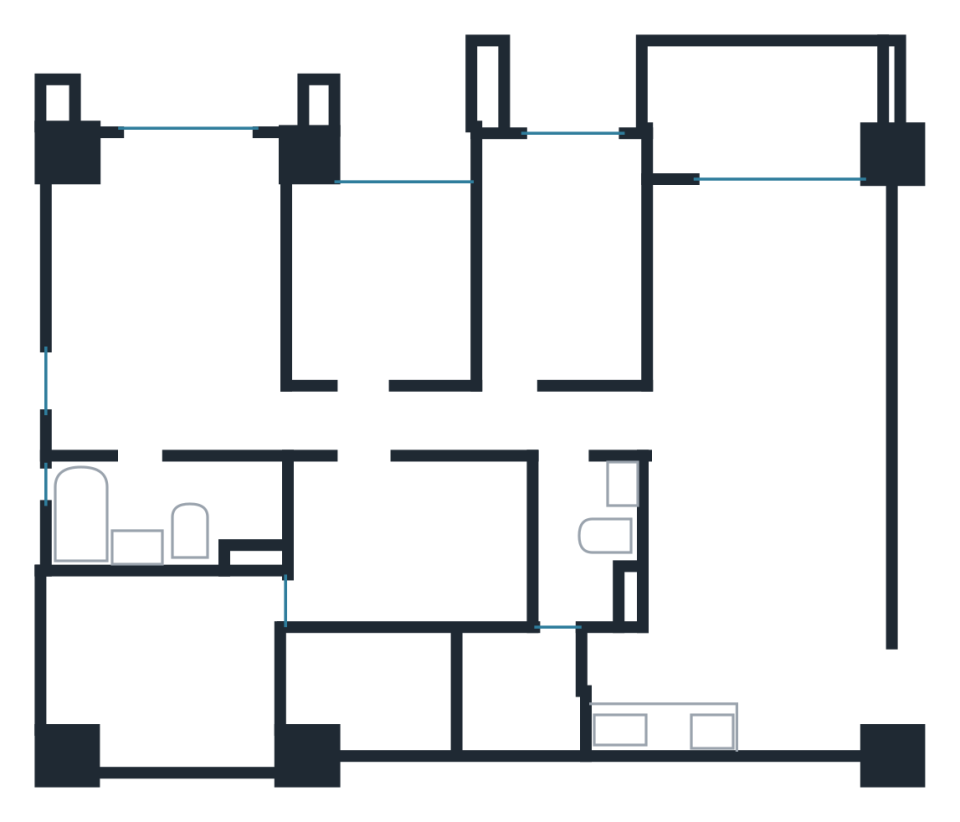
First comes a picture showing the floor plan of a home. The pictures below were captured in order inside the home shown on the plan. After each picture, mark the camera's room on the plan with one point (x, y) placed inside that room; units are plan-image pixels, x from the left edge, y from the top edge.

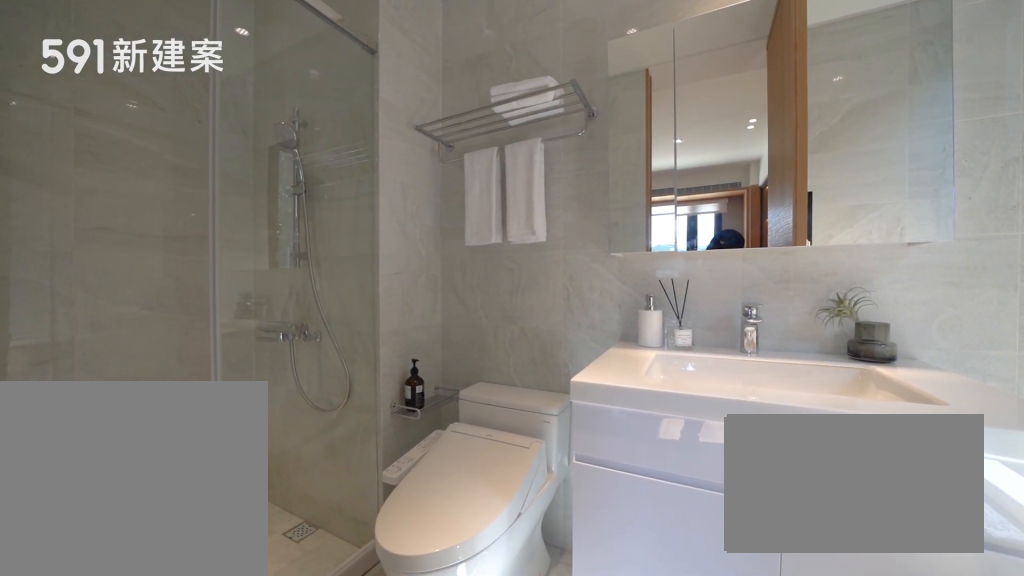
(163, 513)
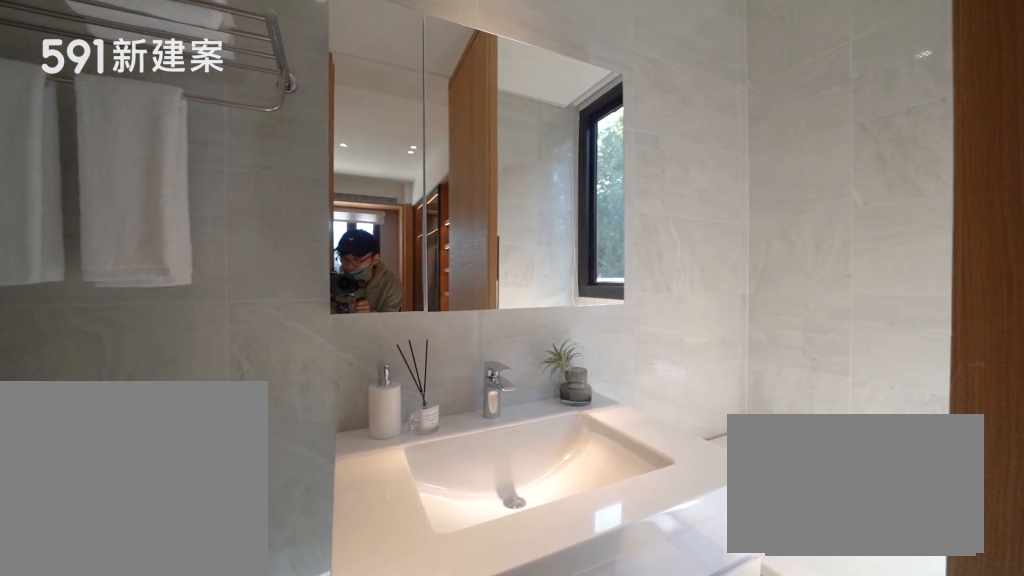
(163, 513)
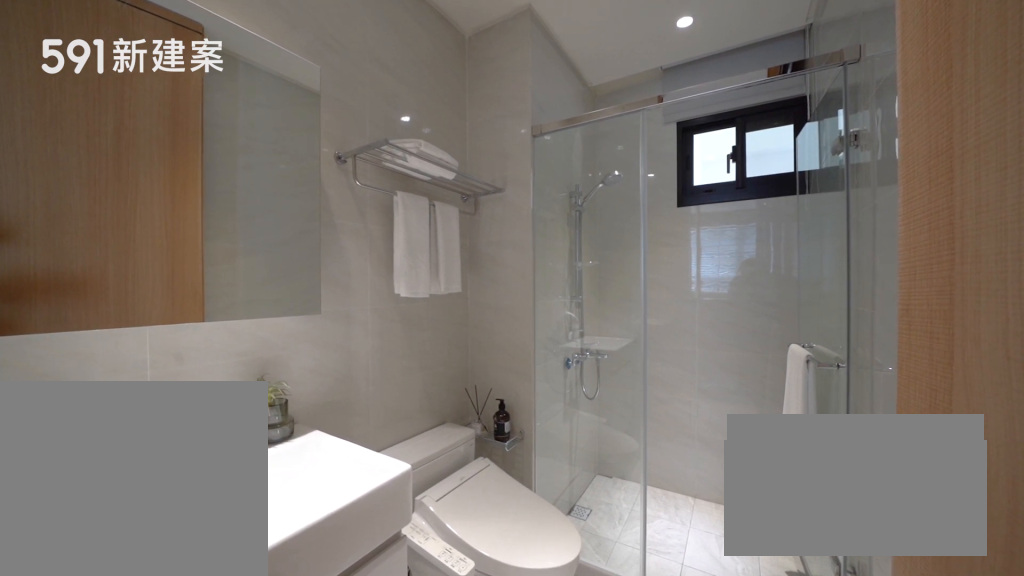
(585, 545)
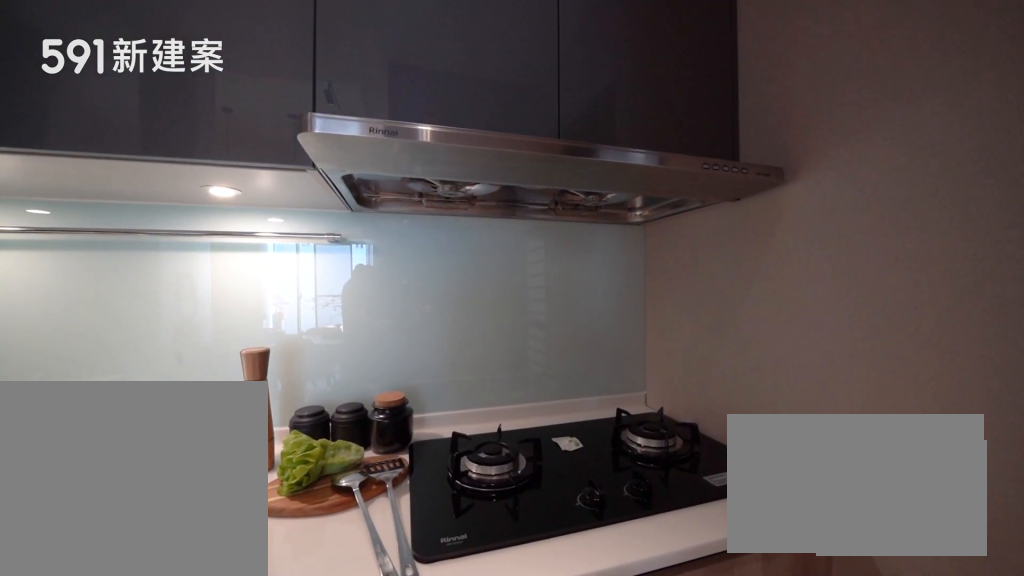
(689, 693)
